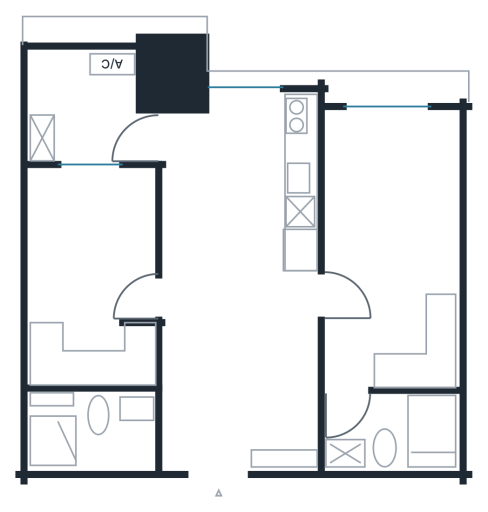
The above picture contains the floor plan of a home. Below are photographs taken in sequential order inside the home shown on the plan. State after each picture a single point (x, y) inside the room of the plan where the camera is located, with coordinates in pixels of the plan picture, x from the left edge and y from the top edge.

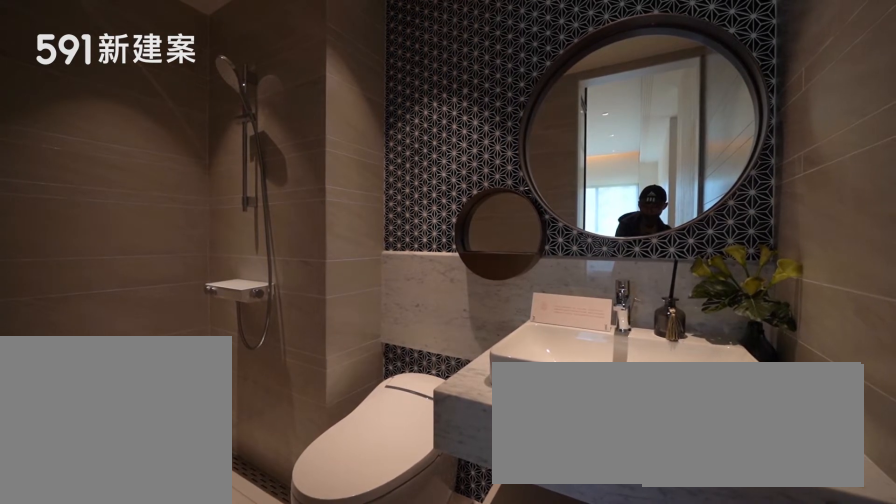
(392, 428)
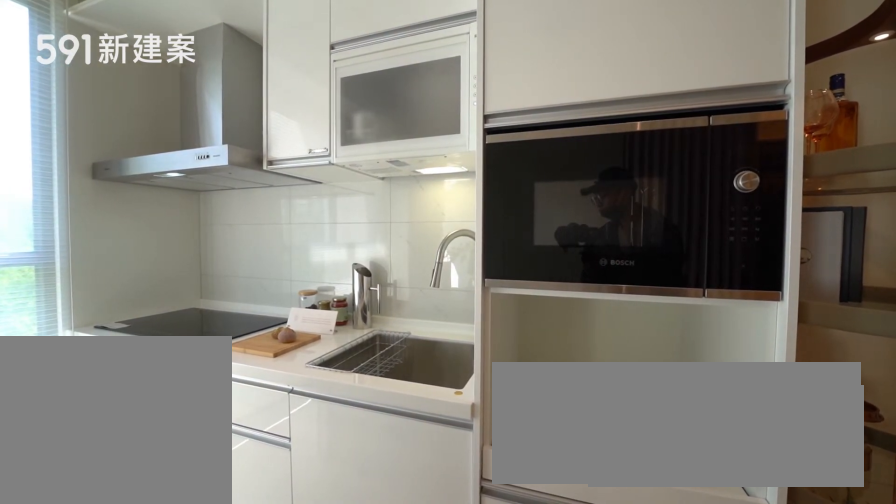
(289, 184)
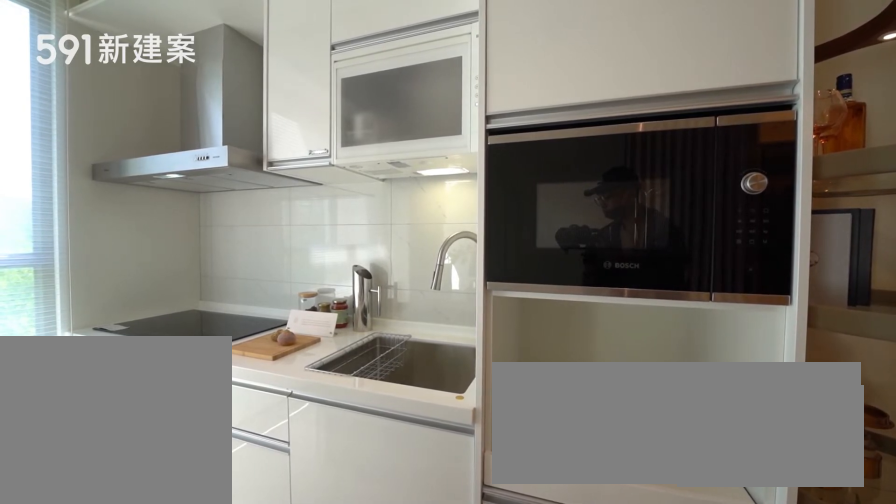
(289, 184)
